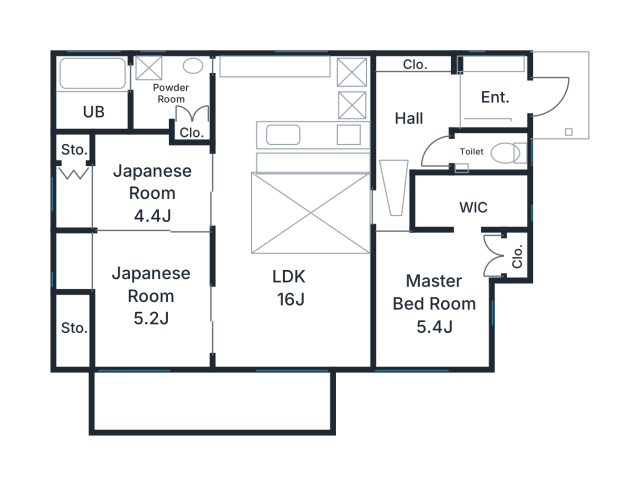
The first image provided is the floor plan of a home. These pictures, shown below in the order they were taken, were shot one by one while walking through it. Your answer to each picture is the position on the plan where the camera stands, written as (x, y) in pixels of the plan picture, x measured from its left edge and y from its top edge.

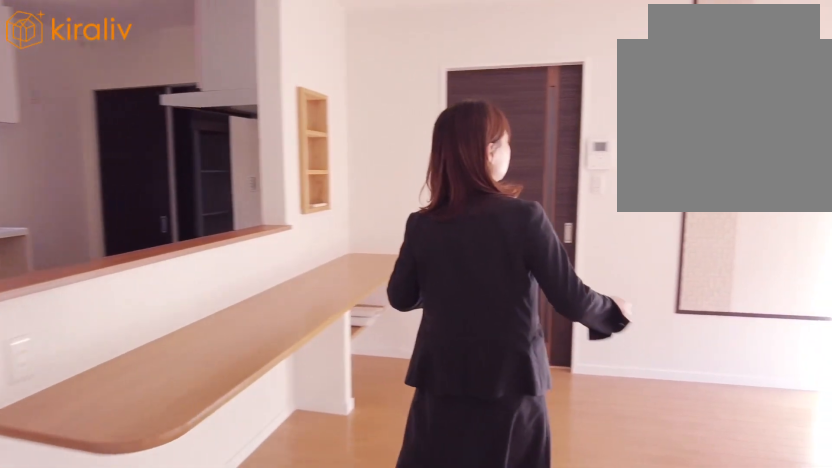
(278, 206)
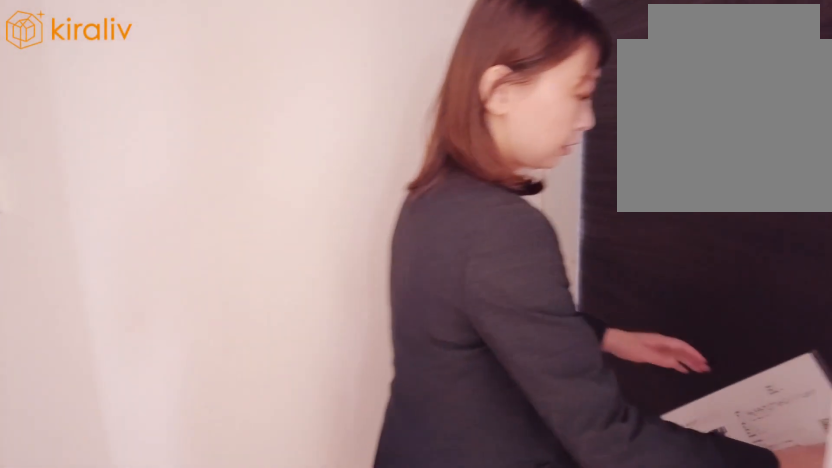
(391, 225)
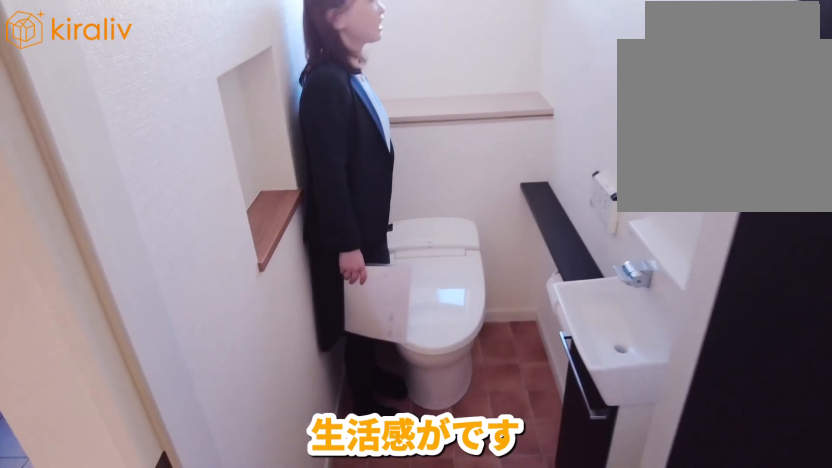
(446, 159)
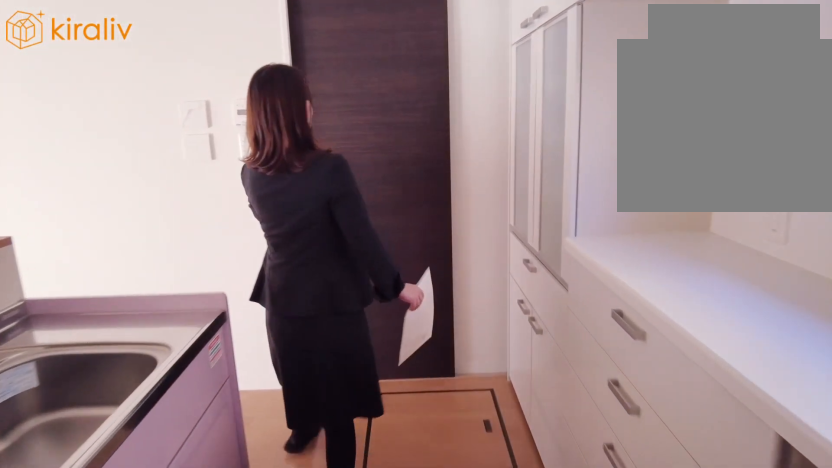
(231, 113)
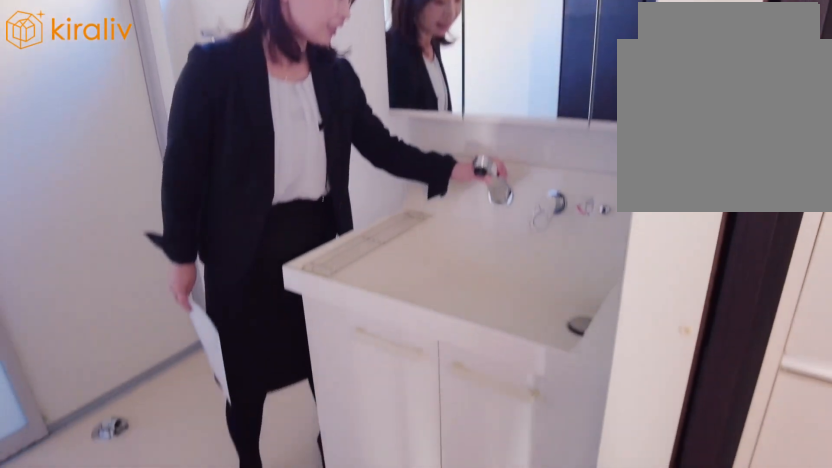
(171, 108)
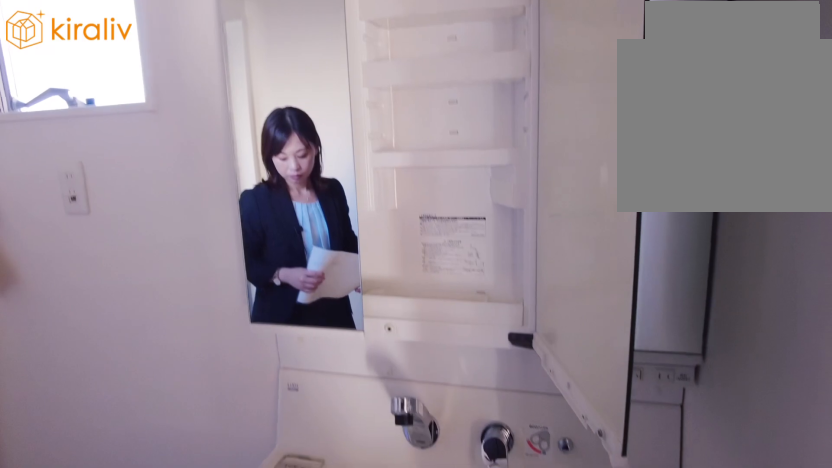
(154, 109)
